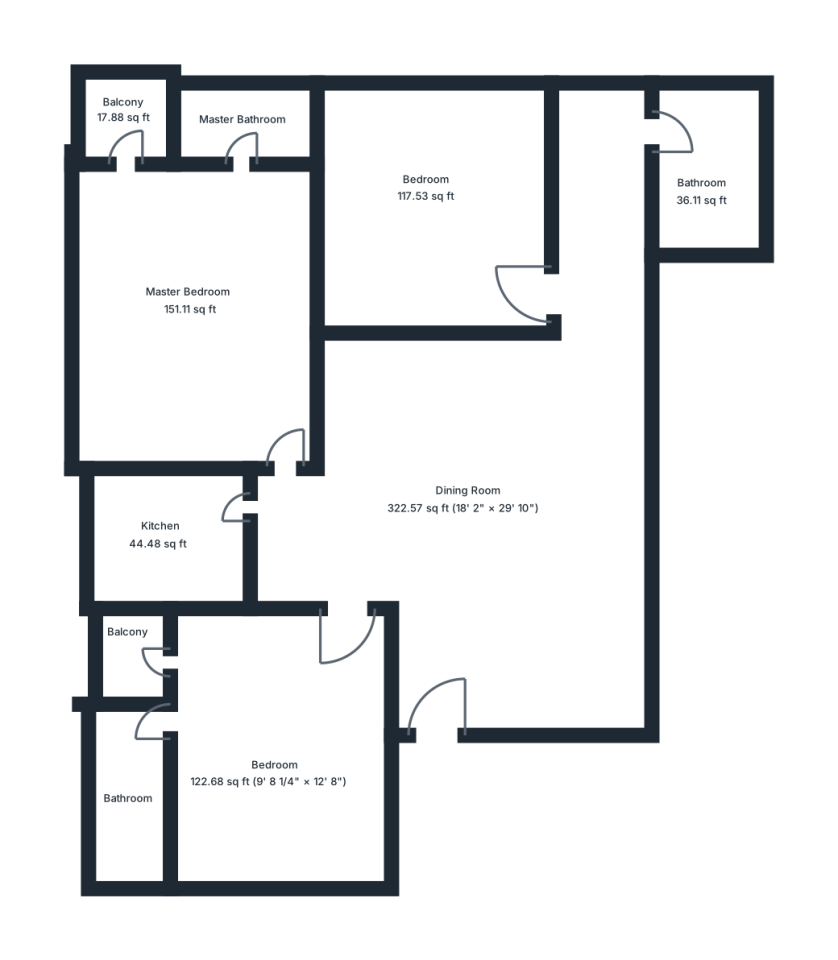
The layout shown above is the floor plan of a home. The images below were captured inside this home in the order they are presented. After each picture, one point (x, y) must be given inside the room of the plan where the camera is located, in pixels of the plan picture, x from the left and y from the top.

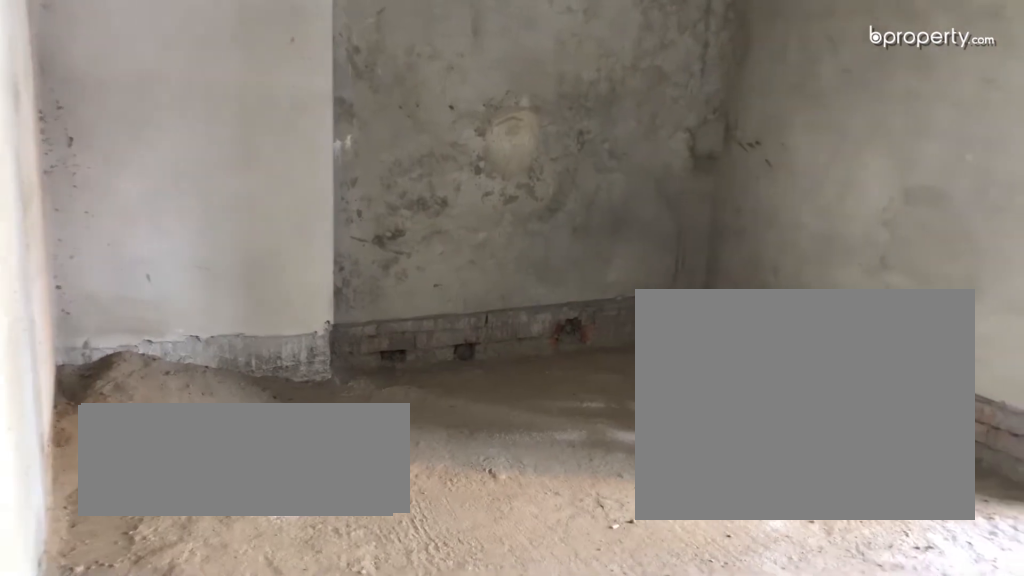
(275, 739)
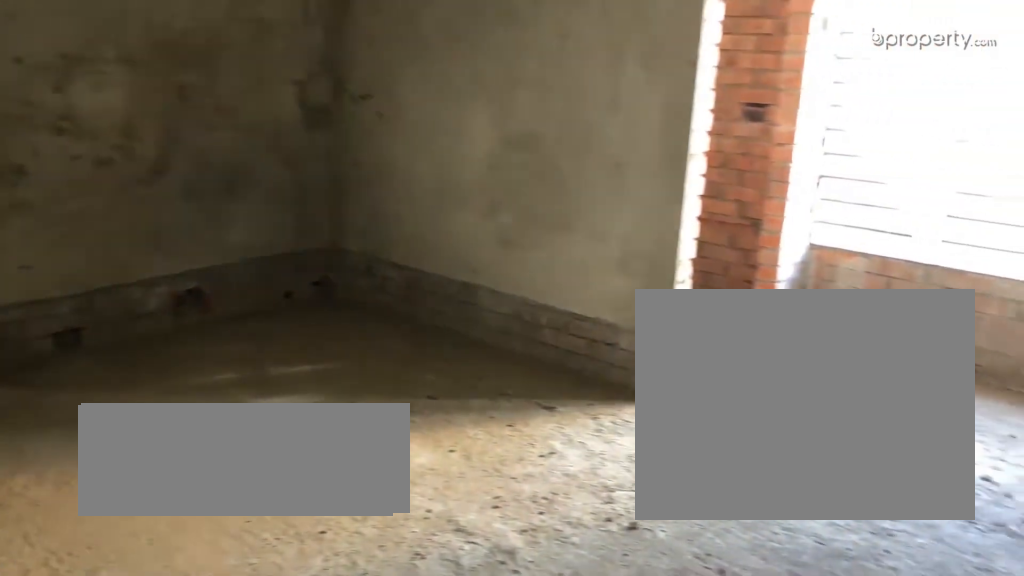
(275, 739)
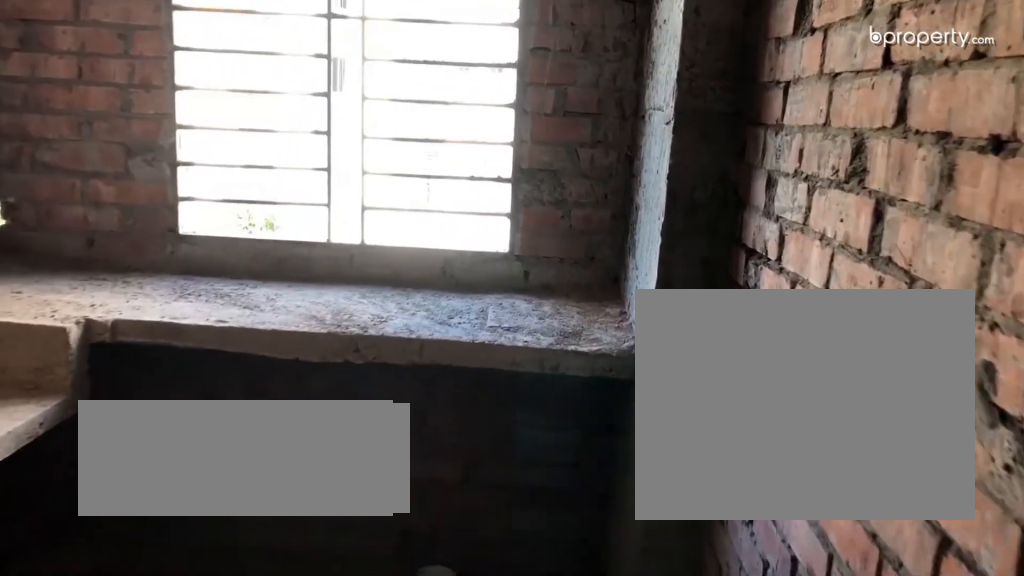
(166, 531)
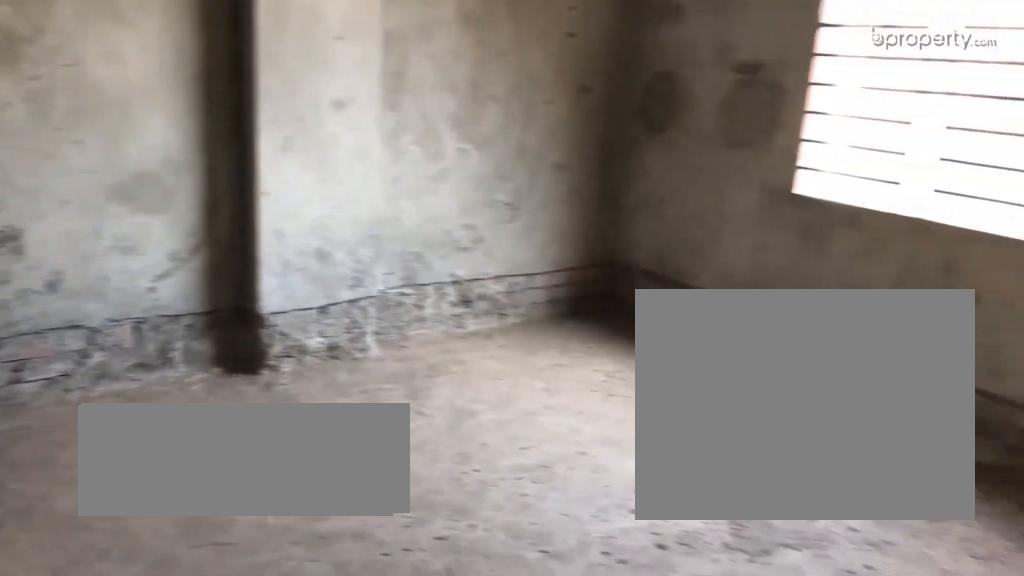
(450, 234)
